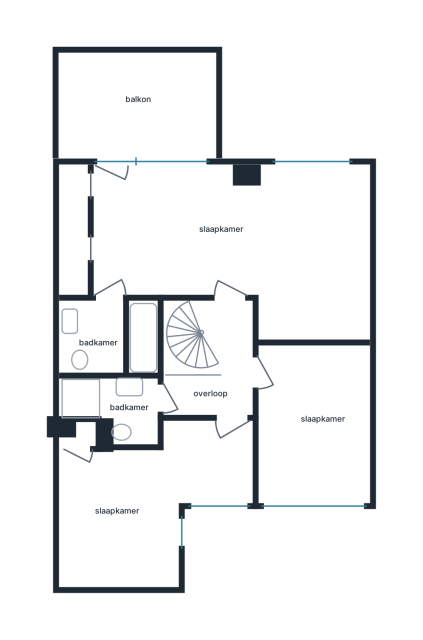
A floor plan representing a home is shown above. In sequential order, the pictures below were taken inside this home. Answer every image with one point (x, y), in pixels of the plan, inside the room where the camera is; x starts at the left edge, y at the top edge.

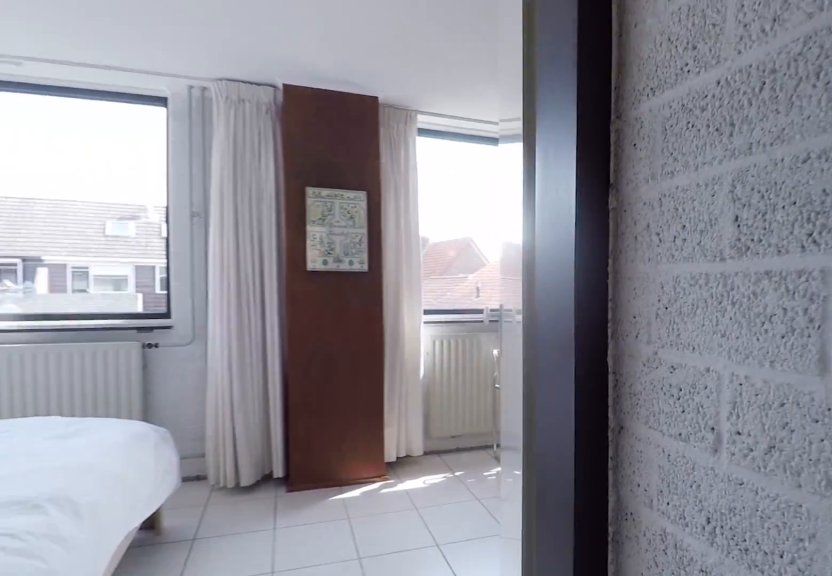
(216, 365)
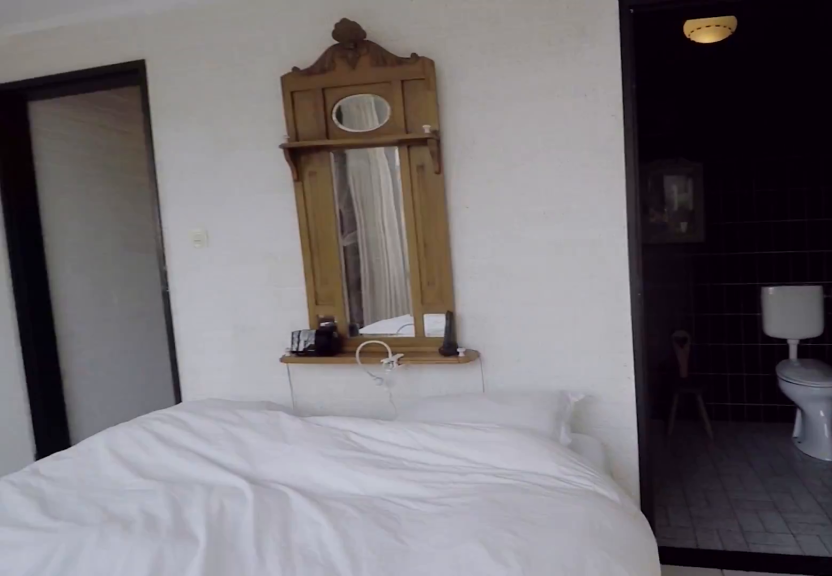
(240, 247)
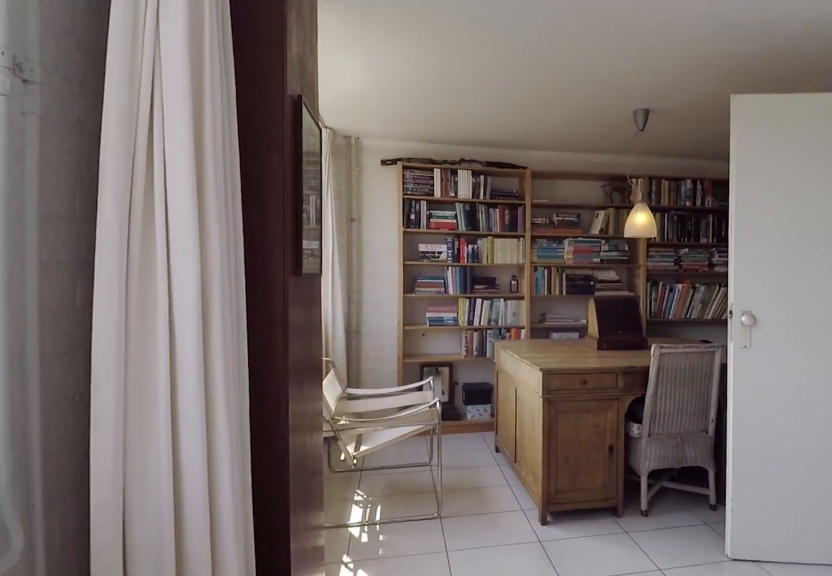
(240, 247)
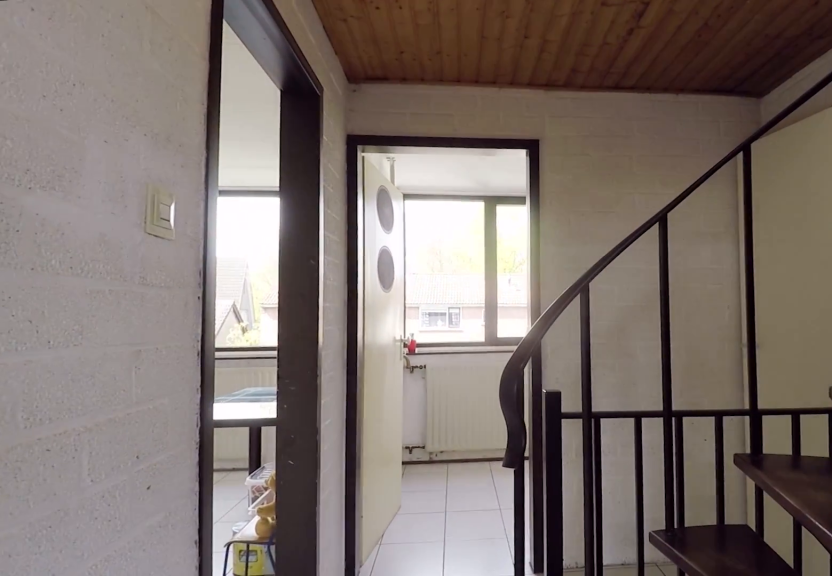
(216, 365)
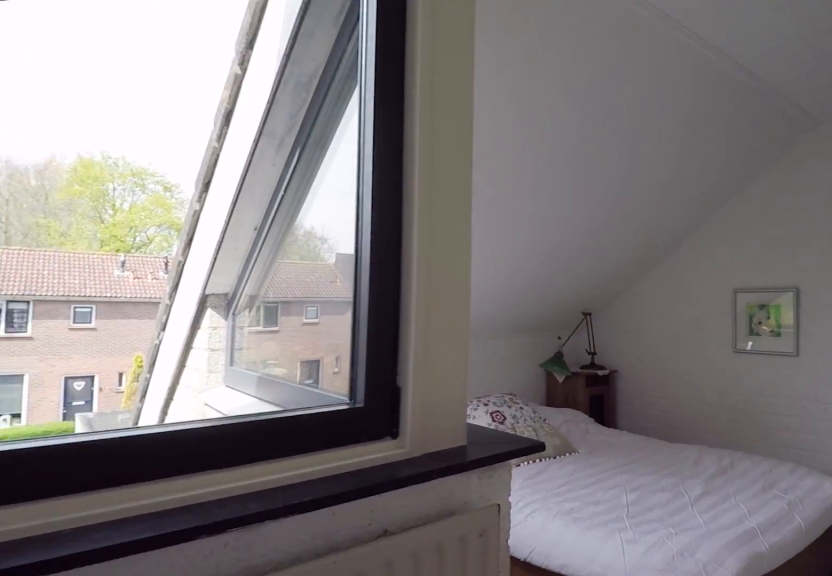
(151, 488)
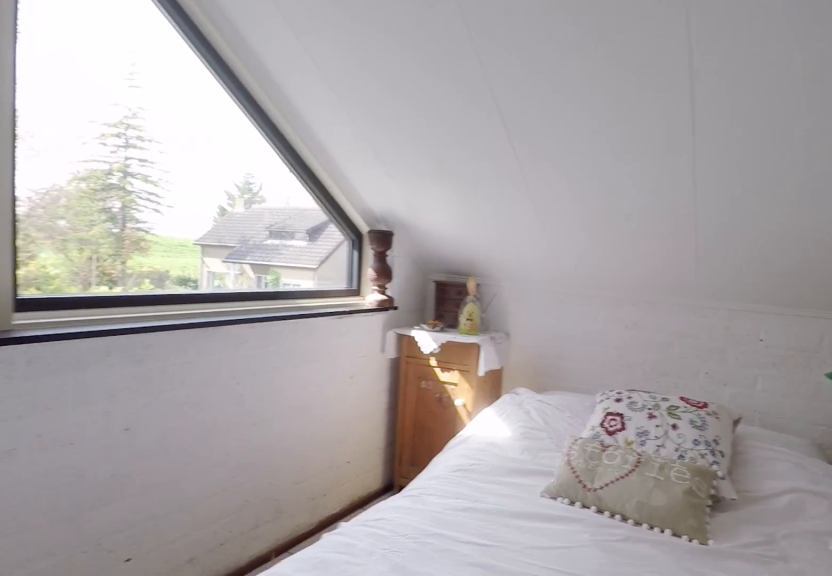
(151, 488)
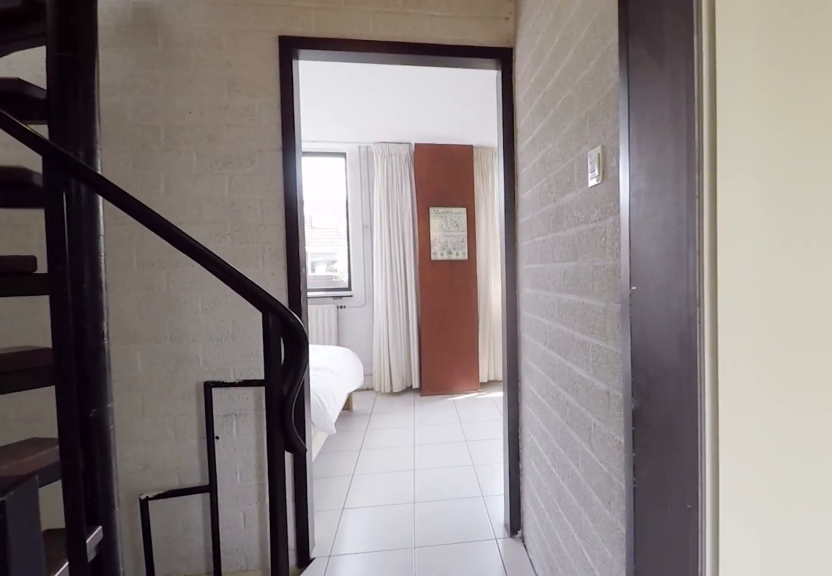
(216, 365)
